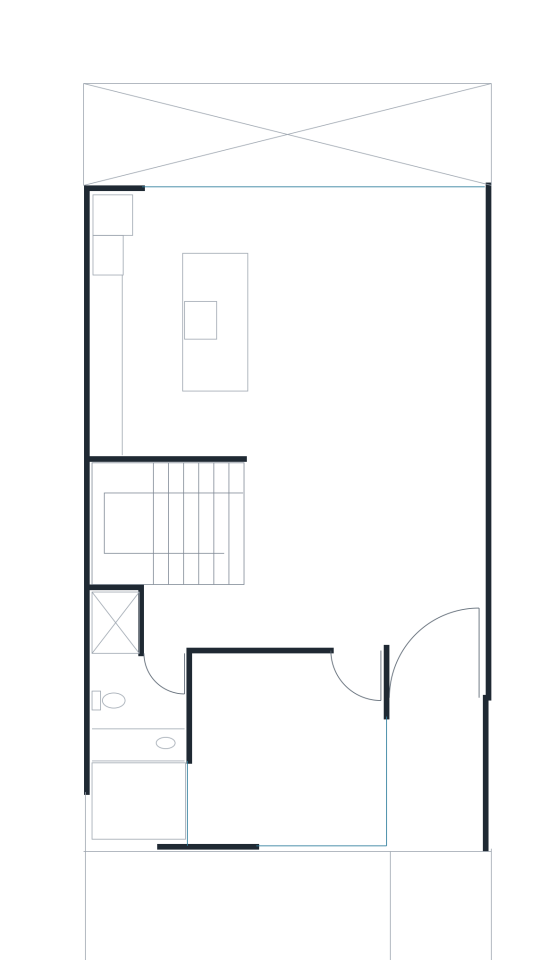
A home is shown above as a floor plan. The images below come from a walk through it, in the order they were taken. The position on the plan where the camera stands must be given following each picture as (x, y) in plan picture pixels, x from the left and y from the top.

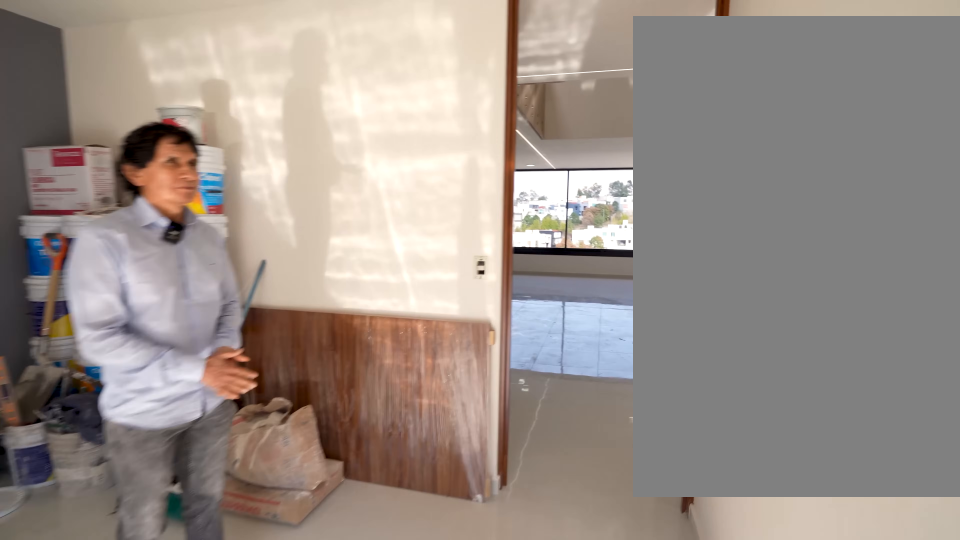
(359, 670)
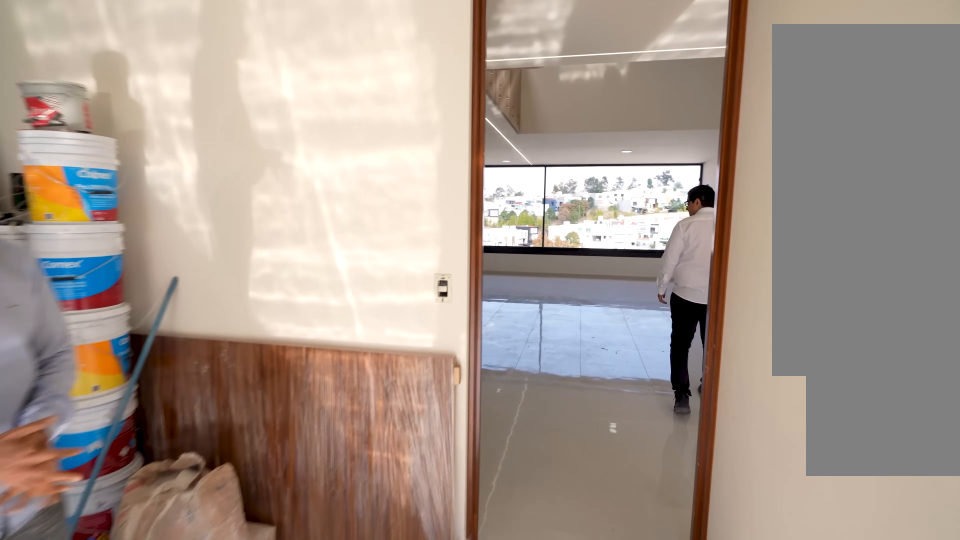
(359, 662)
